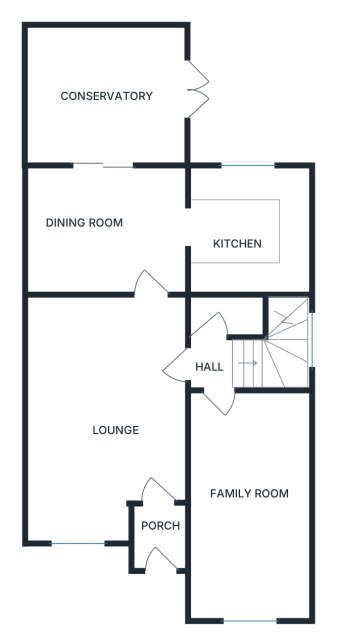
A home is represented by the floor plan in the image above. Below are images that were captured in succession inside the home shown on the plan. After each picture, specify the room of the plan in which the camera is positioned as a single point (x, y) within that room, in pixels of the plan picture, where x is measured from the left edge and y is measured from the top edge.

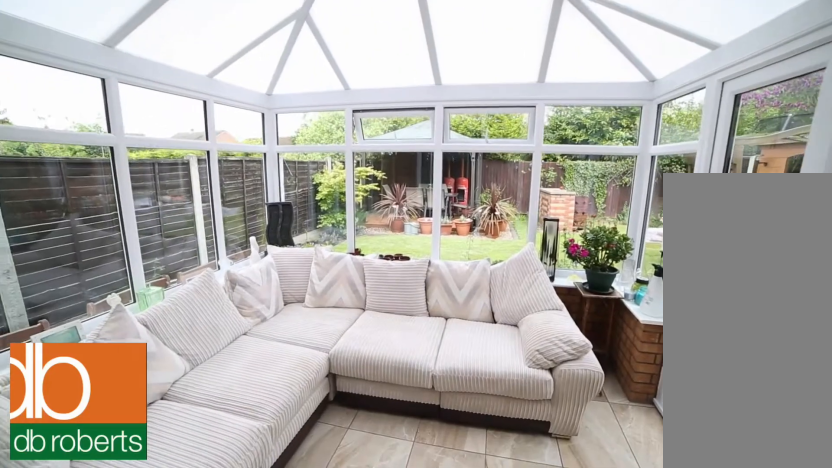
(110, 96)
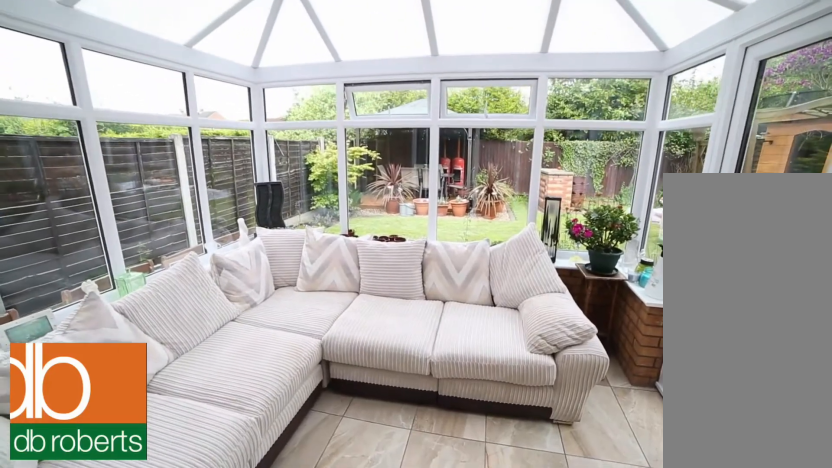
(110, 96)
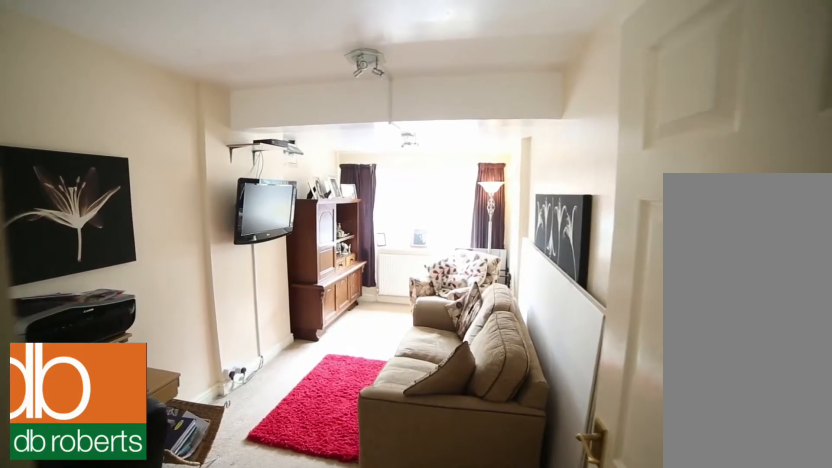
(249, 506)
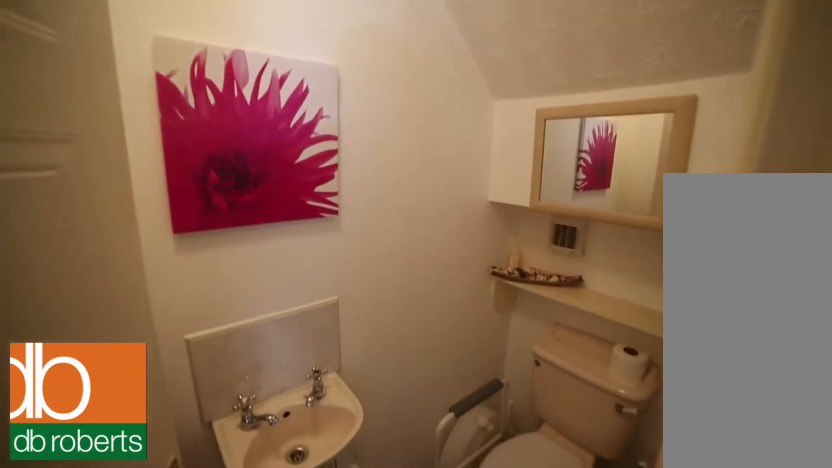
(230, 313)
